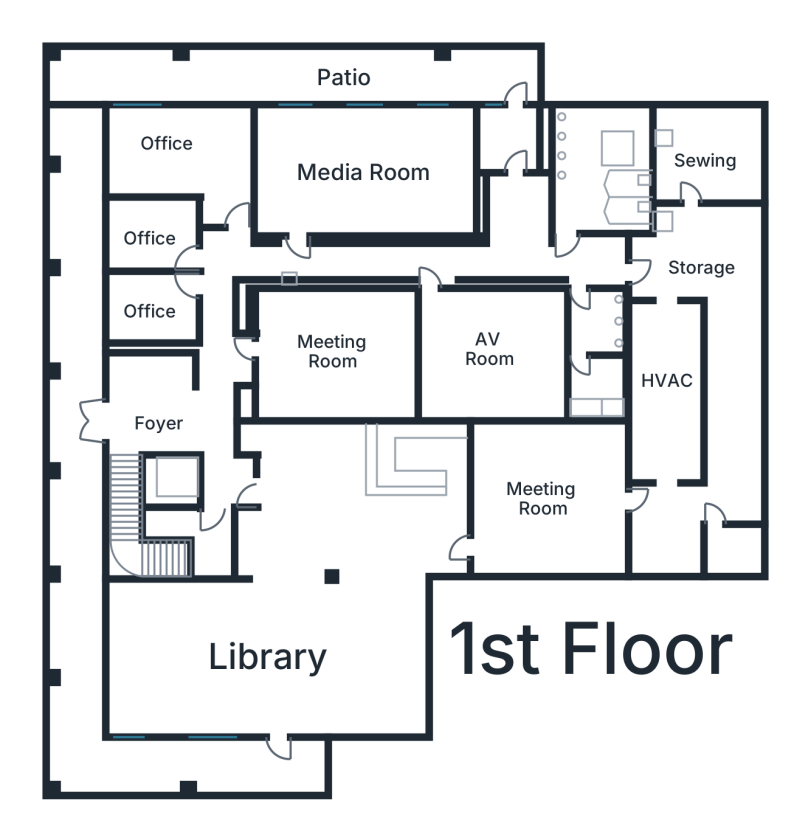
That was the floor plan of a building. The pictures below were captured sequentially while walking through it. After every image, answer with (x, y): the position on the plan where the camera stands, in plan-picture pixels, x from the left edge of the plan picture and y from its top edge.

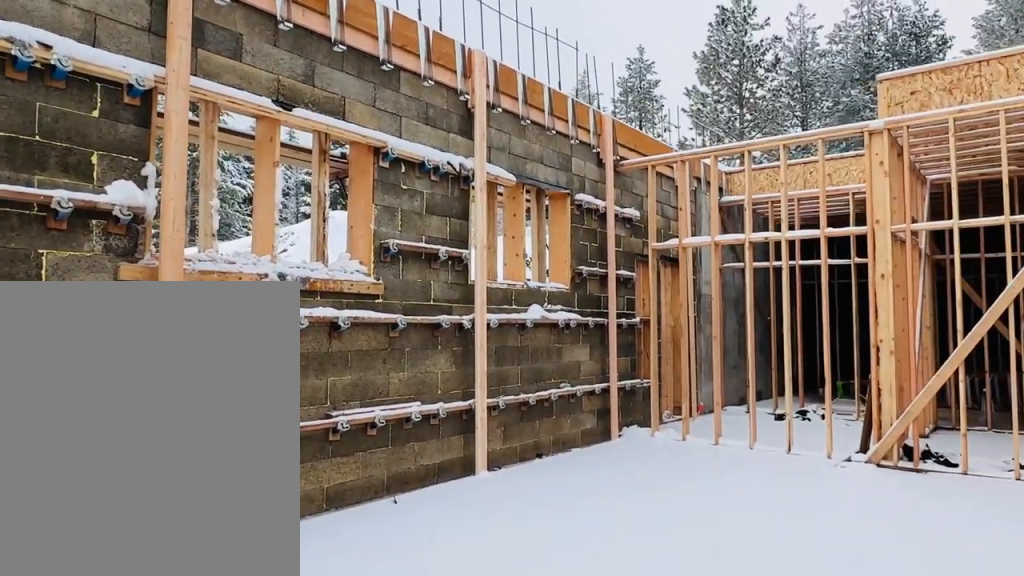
(315, 178)
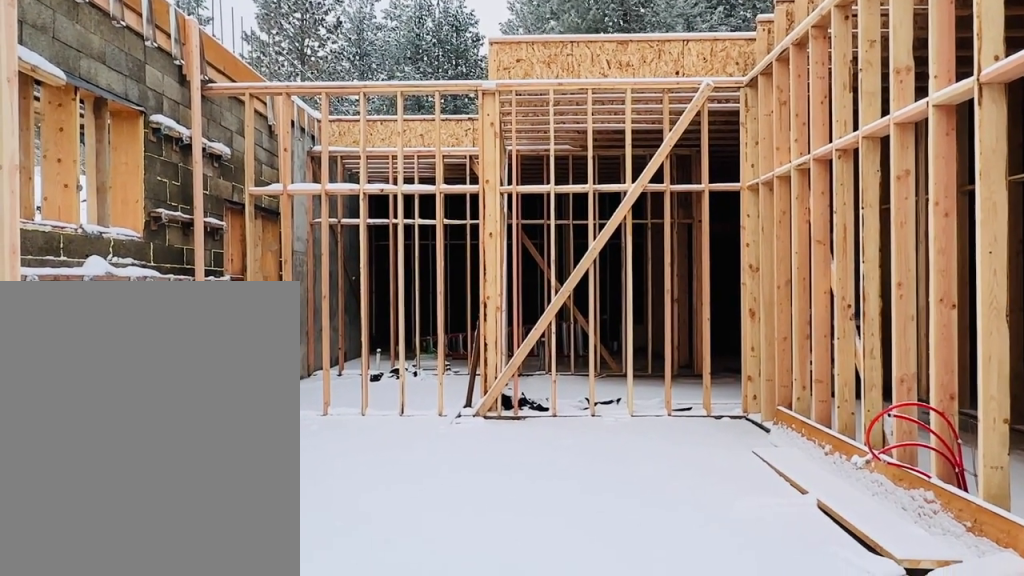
(317, 168)
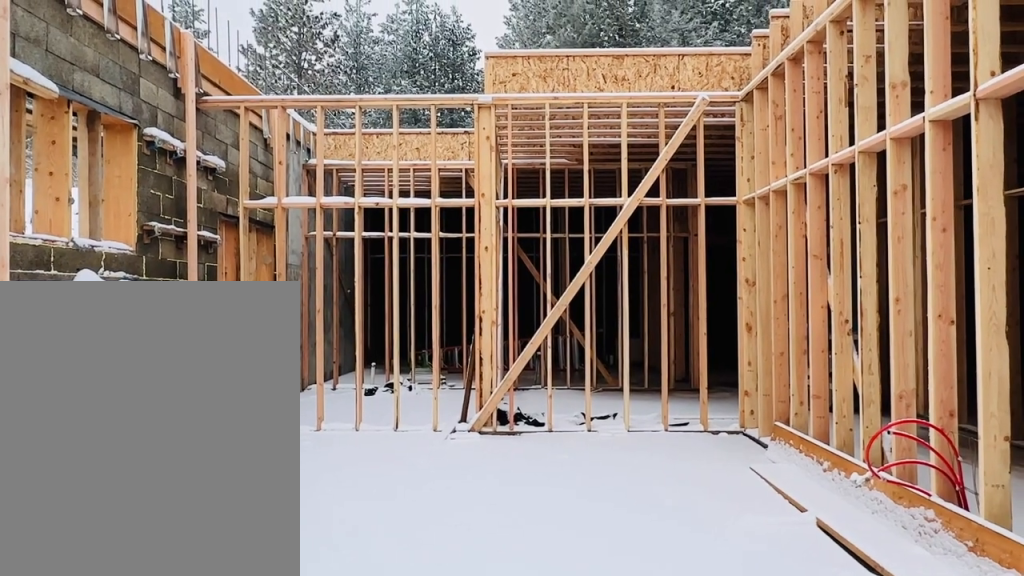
(317, 167)
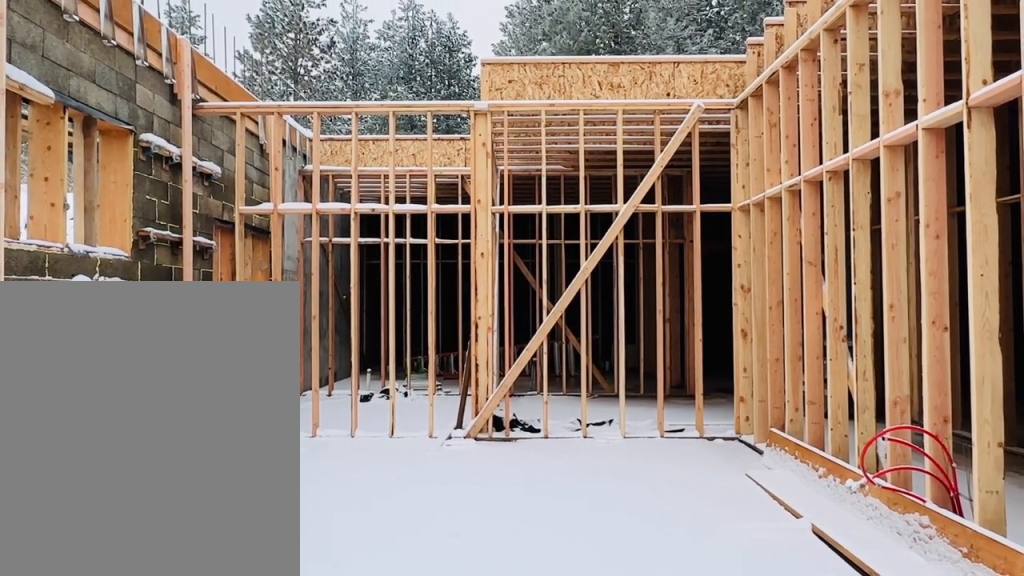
(317, 167)
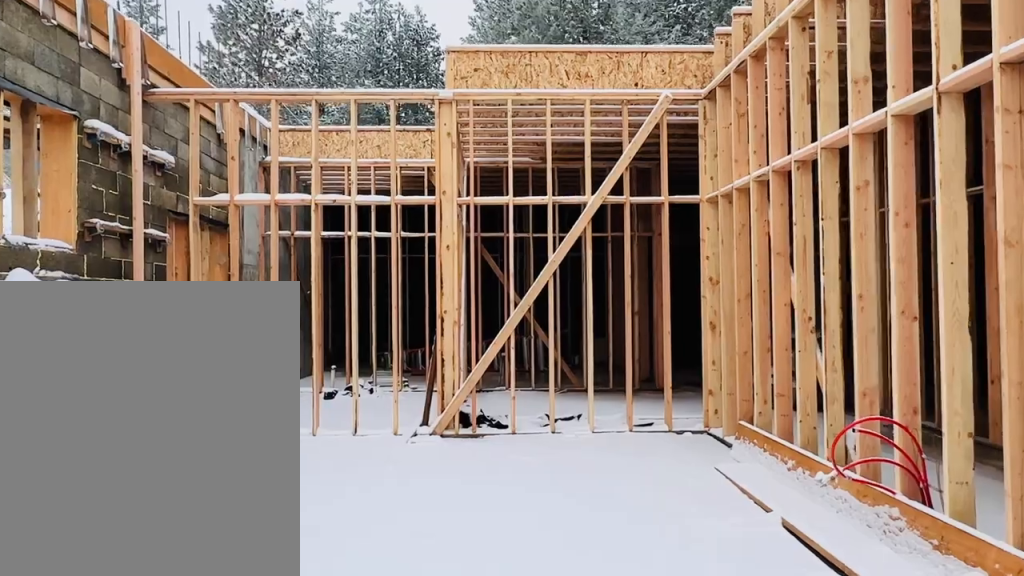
(317, 167)
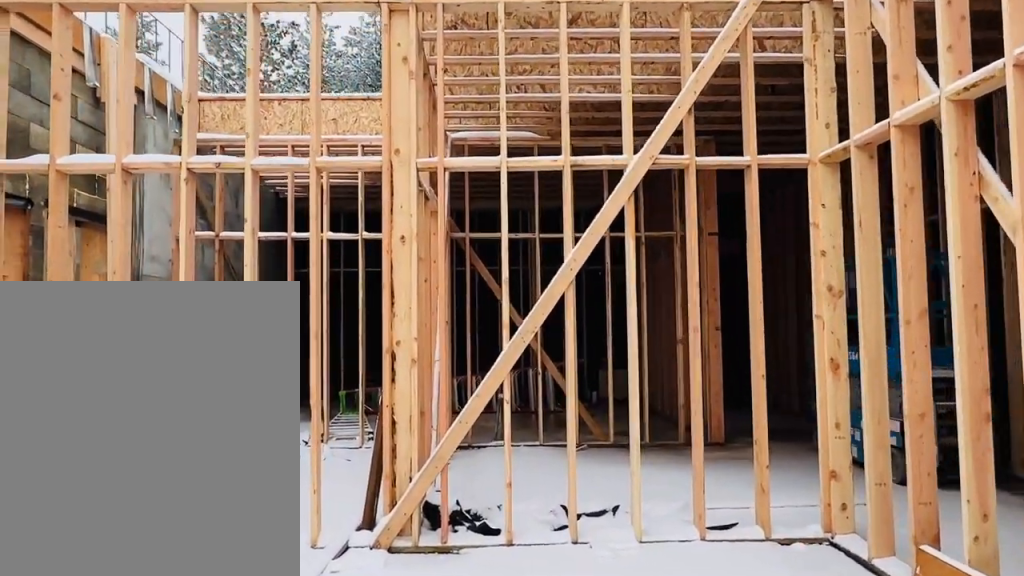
(411, 169)
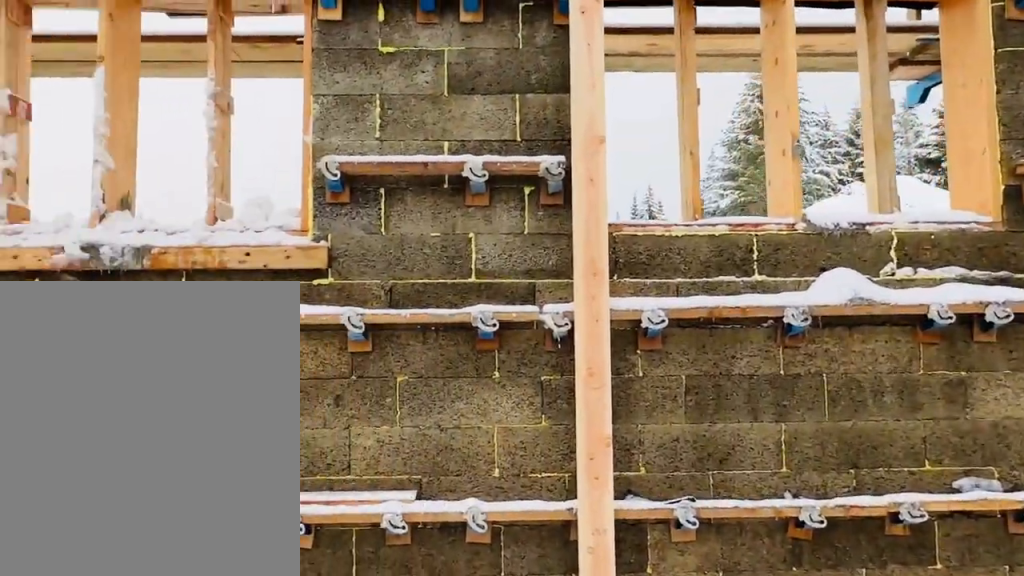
(451, 172)
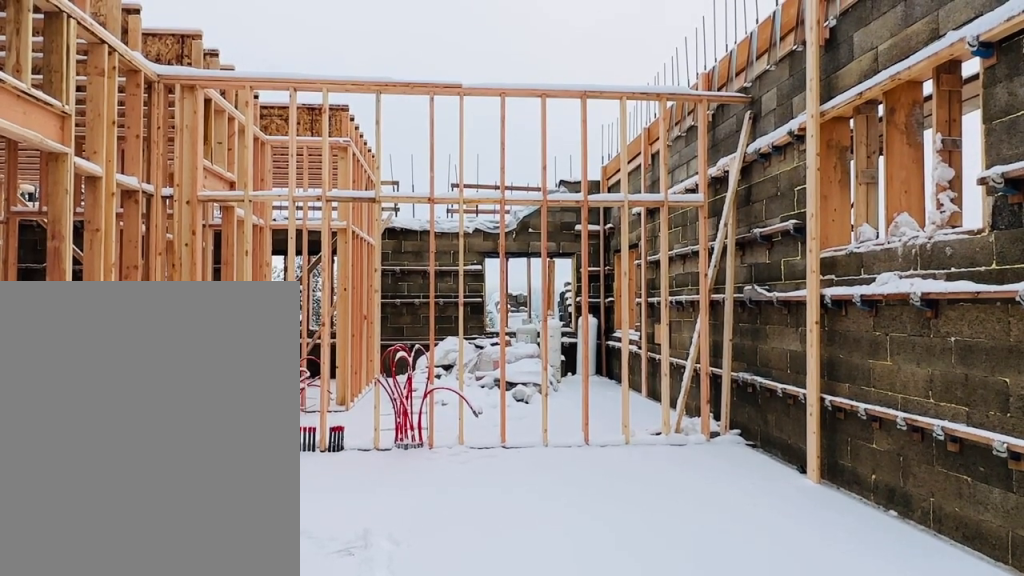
(453, 167)
